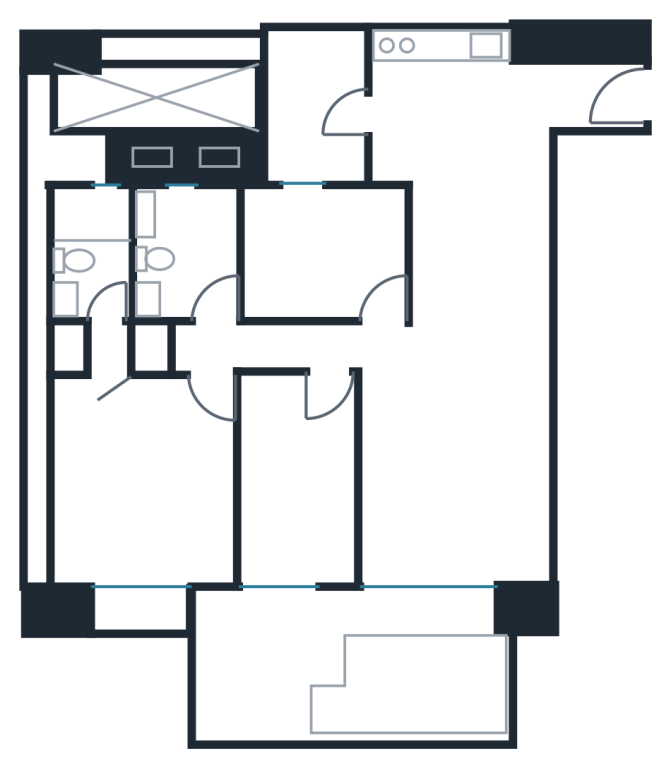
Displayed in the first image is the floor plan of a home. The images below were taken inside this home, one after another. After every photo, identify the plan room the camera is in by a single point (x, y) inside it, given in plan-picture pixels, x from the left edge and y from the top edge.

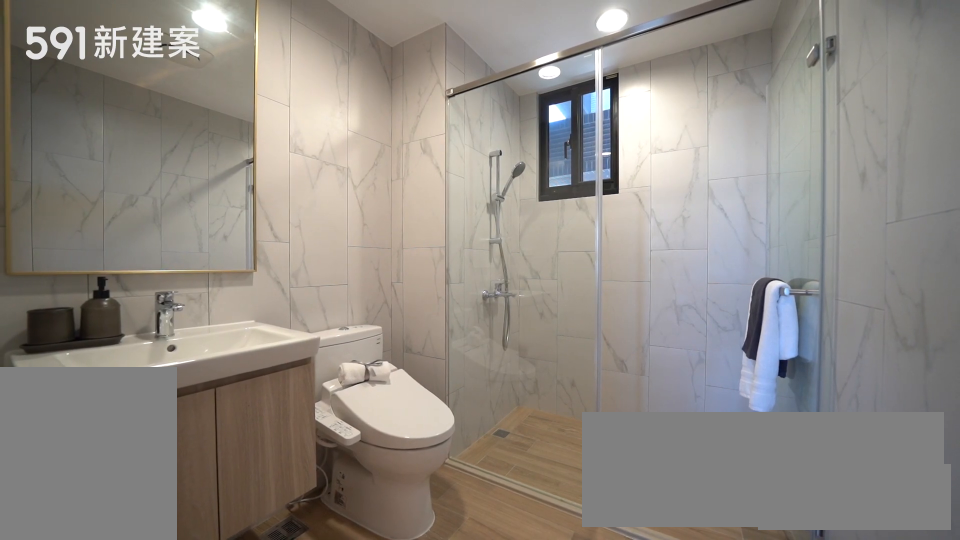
(183, 254)
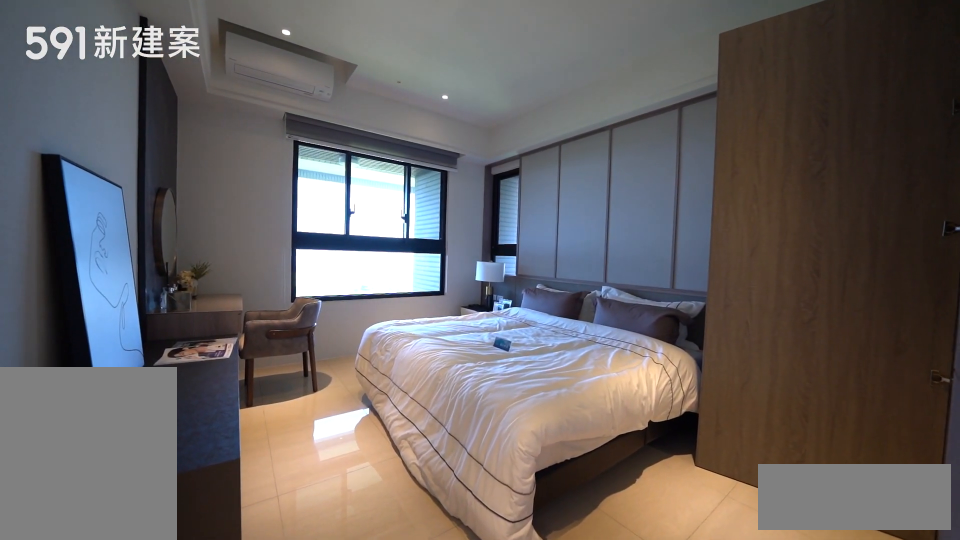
(143, 481)
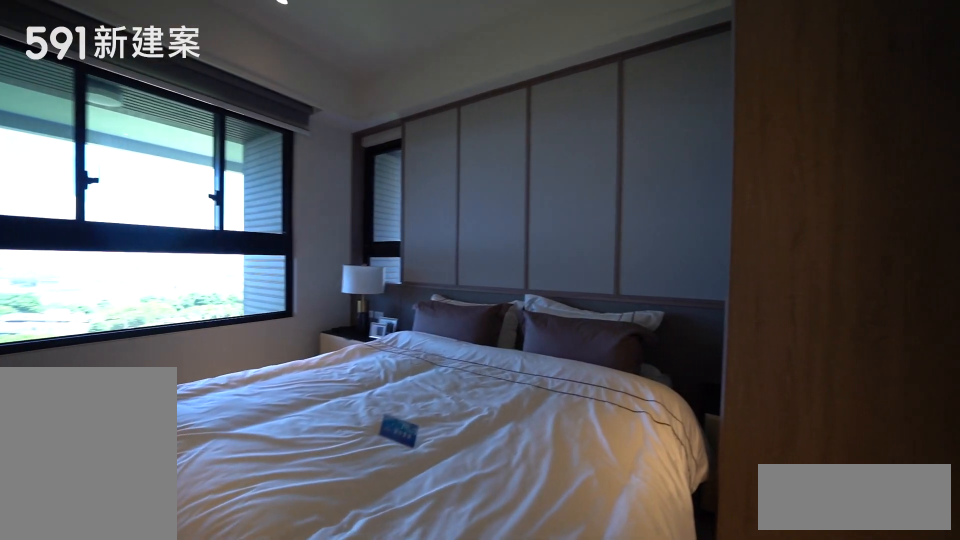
(143, 481)
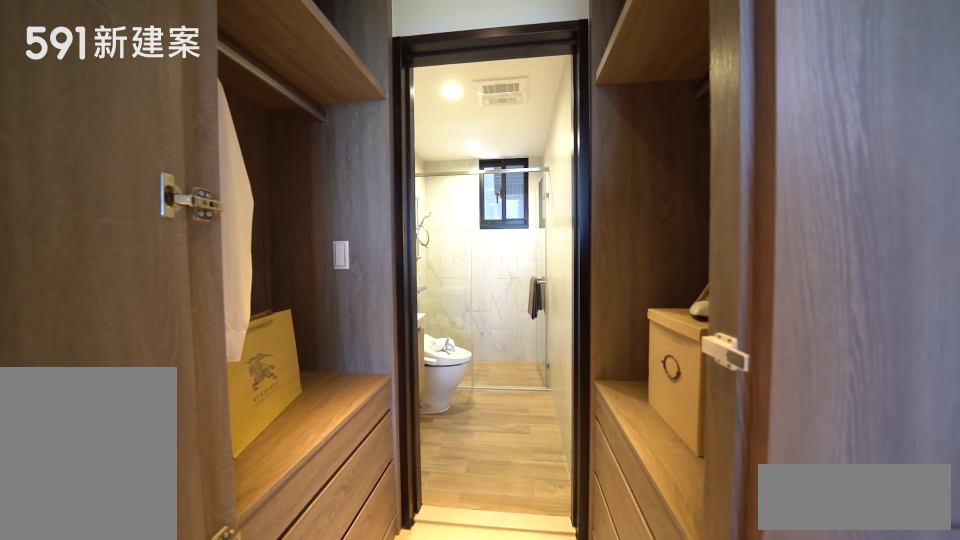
(107, 345)
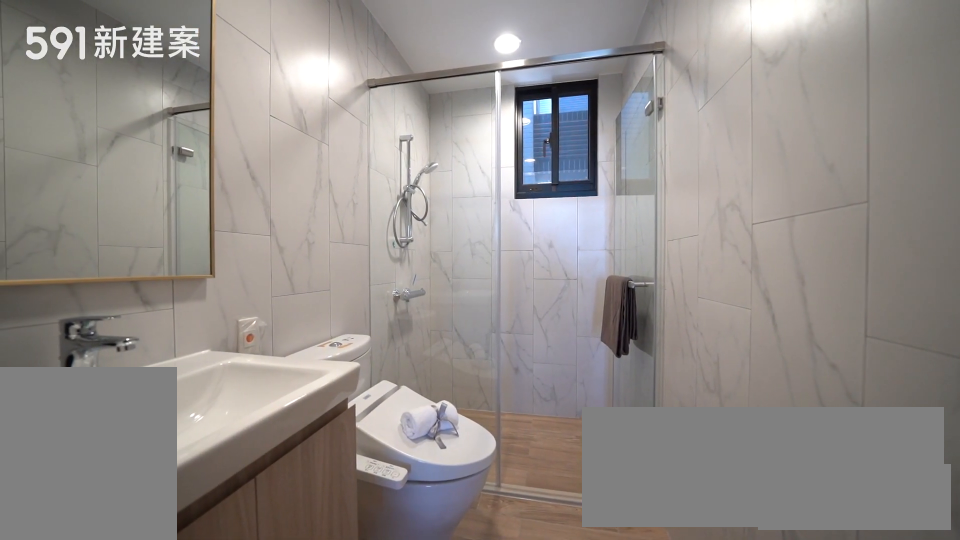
(90, 249)
